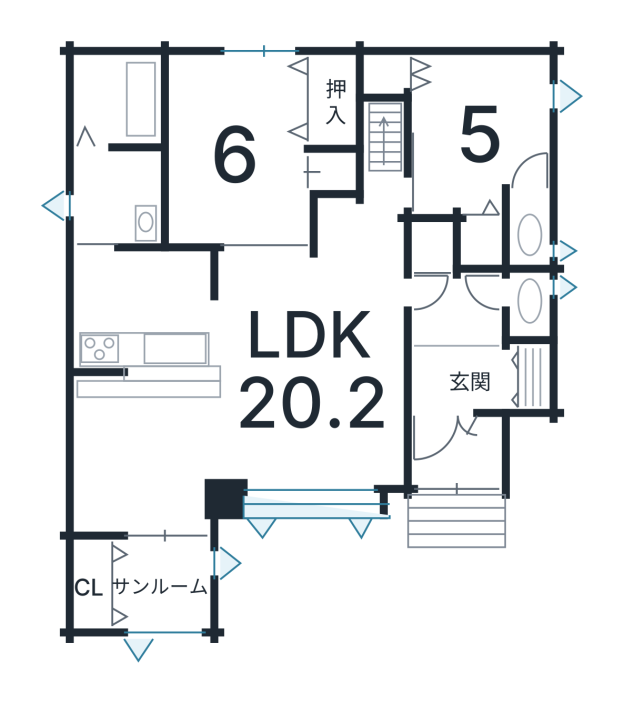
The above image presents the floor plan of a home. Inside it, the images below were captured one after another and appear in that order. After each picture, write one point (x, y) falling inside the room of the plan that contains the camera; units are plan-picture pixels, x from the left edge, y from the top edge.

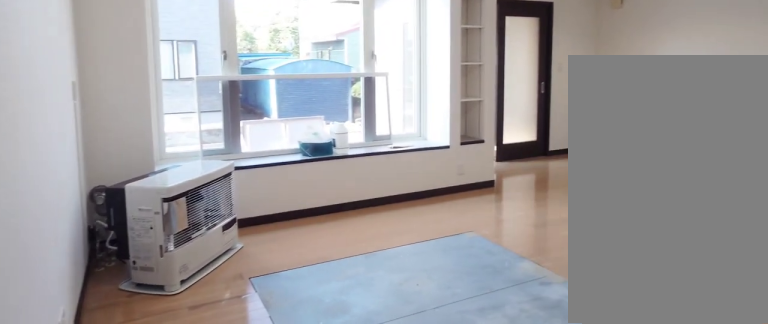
(309, 384)
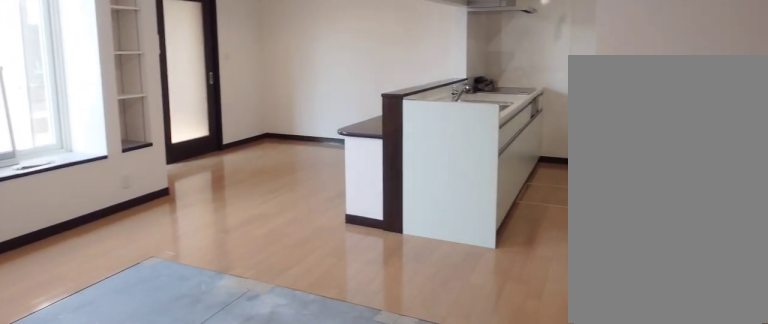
(309, 384)
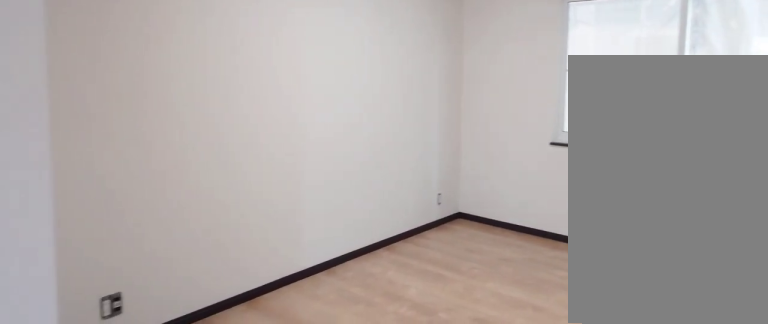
(217, 114)
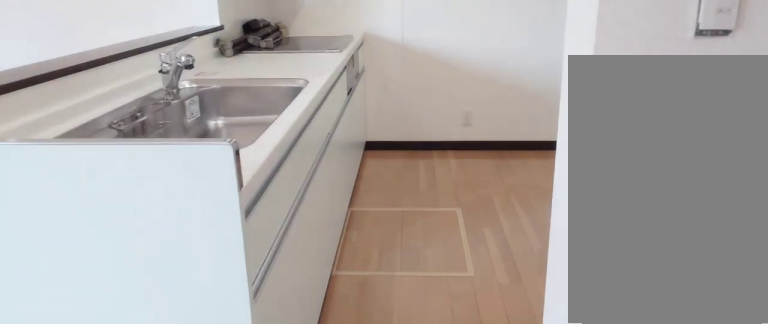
(140, 318)
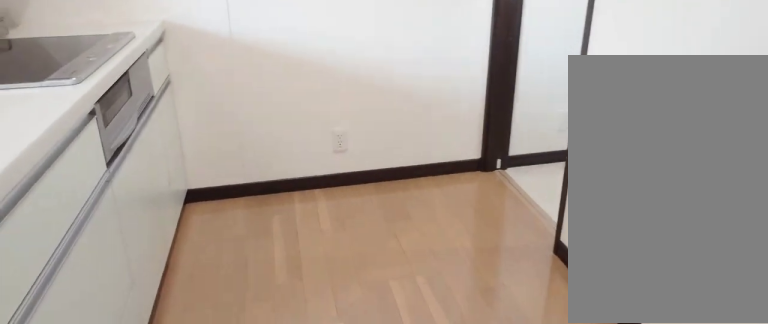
(140, 318)
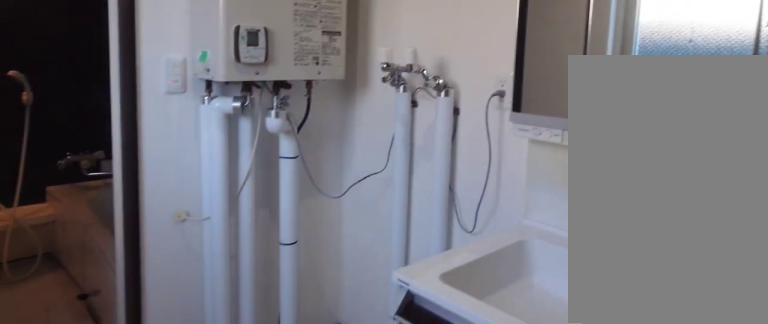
(113, 211)
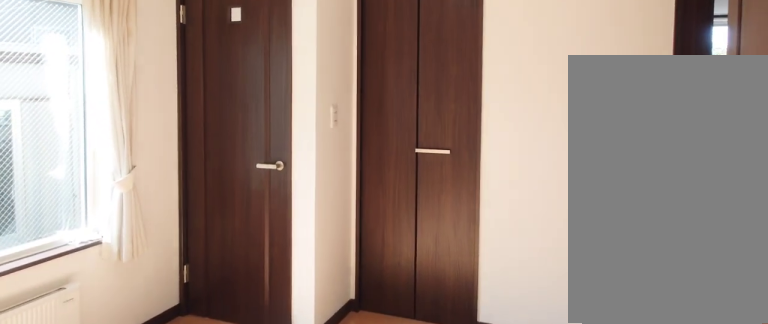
(503, 72)
